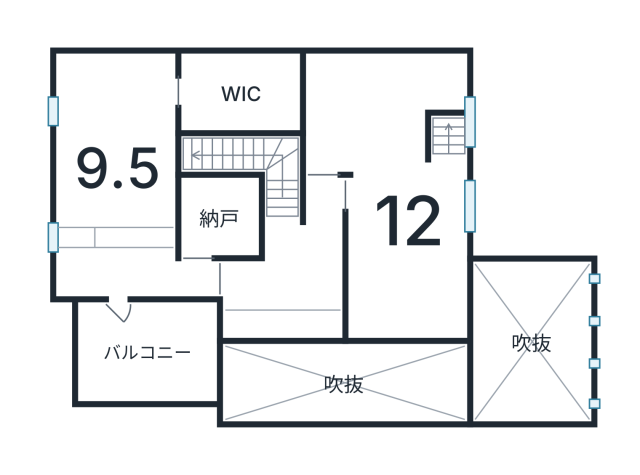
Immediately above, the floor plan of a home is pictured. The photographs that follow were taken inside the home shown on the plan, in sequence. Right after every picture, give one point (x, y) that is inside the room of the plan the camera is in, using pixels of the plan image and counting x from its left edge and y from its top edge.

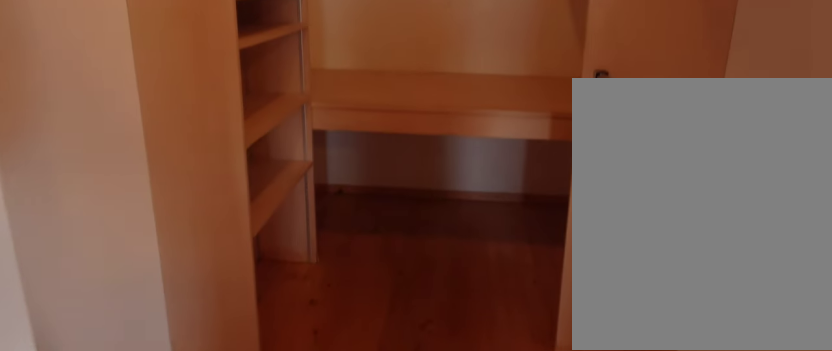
(239, 95)
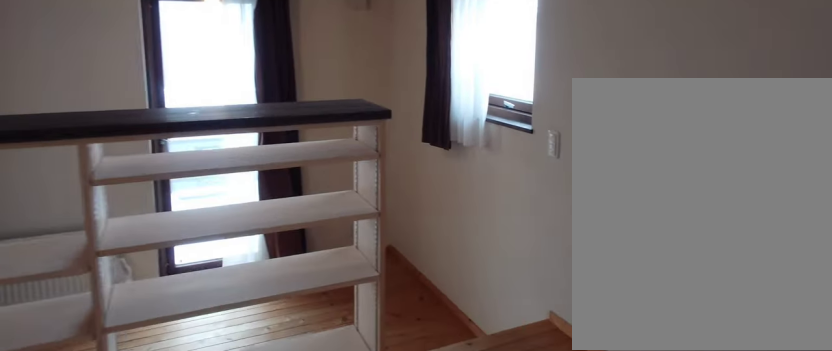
(103, 162)
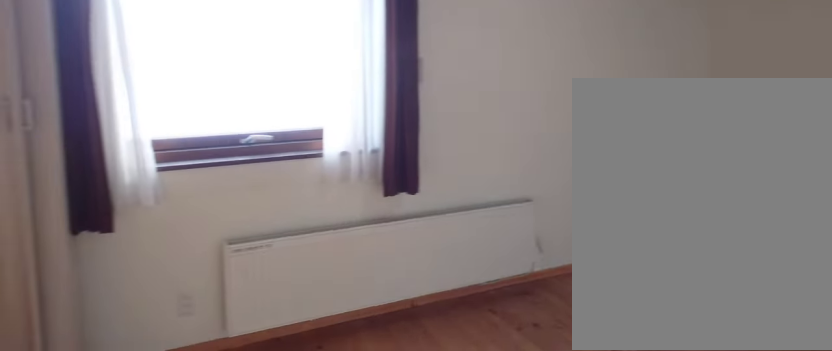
(402, 204)
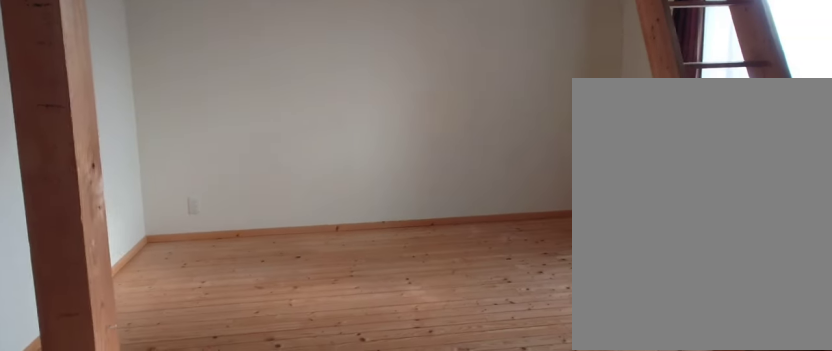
(402, 204)
